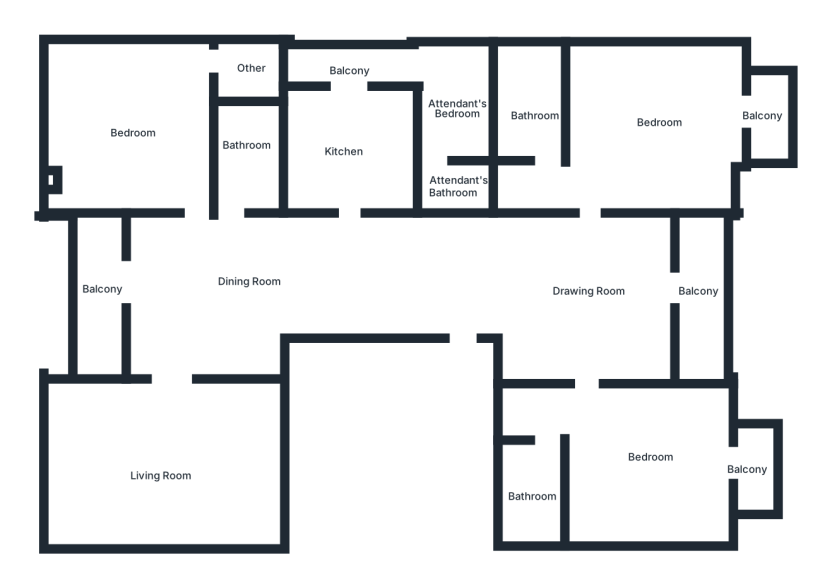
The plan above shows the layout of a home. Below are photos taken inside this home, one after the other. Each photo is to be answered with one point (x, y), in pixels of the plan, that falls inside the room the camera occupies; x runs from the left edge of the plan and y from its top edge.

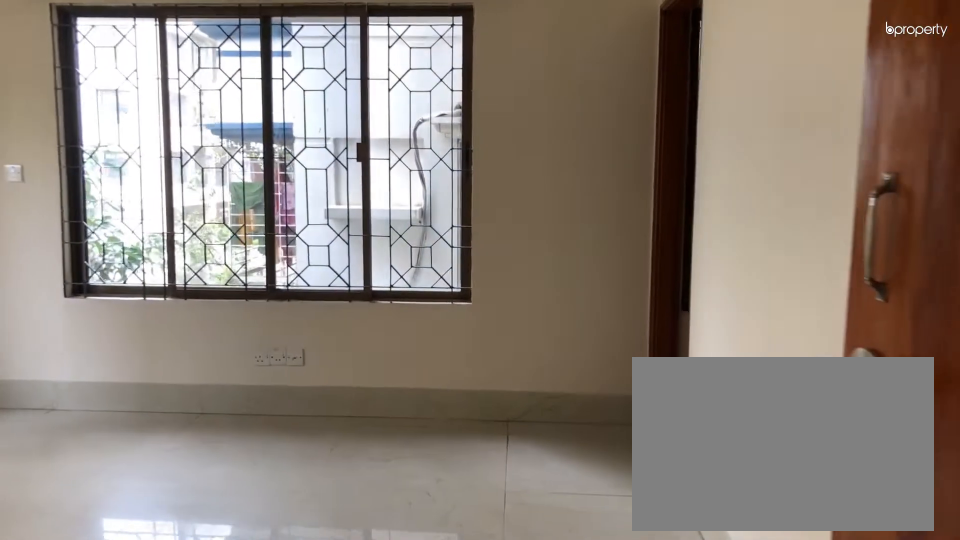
(136, 128)
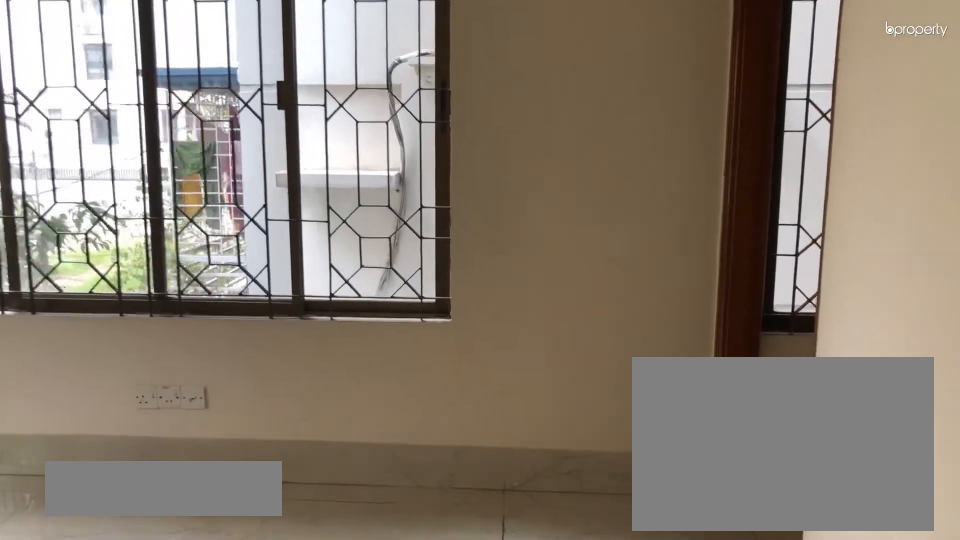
(136, 128)
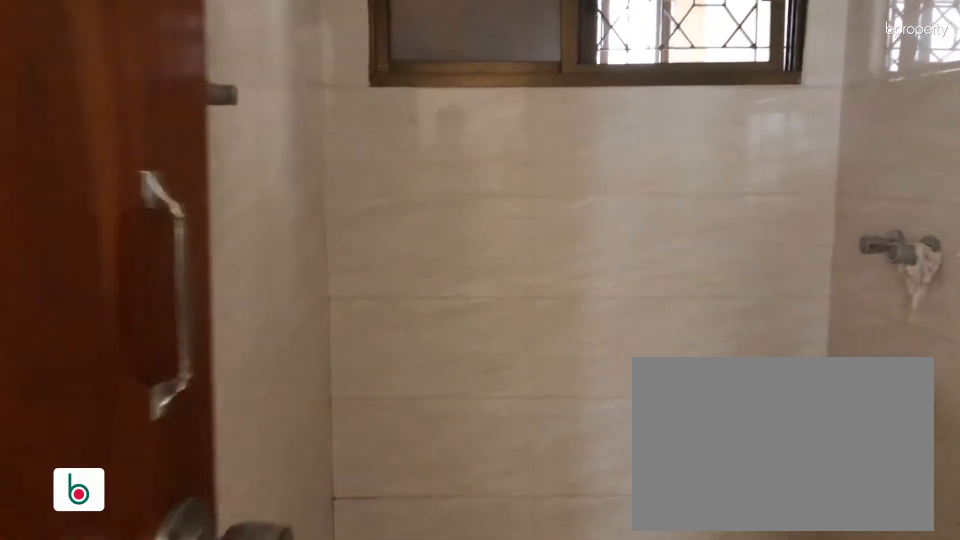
(247, 152)
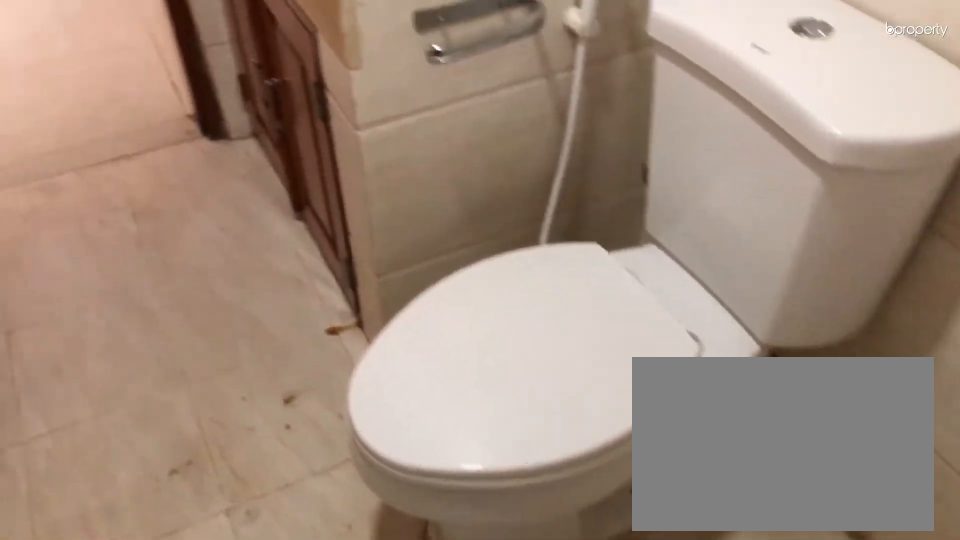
(533, 115)
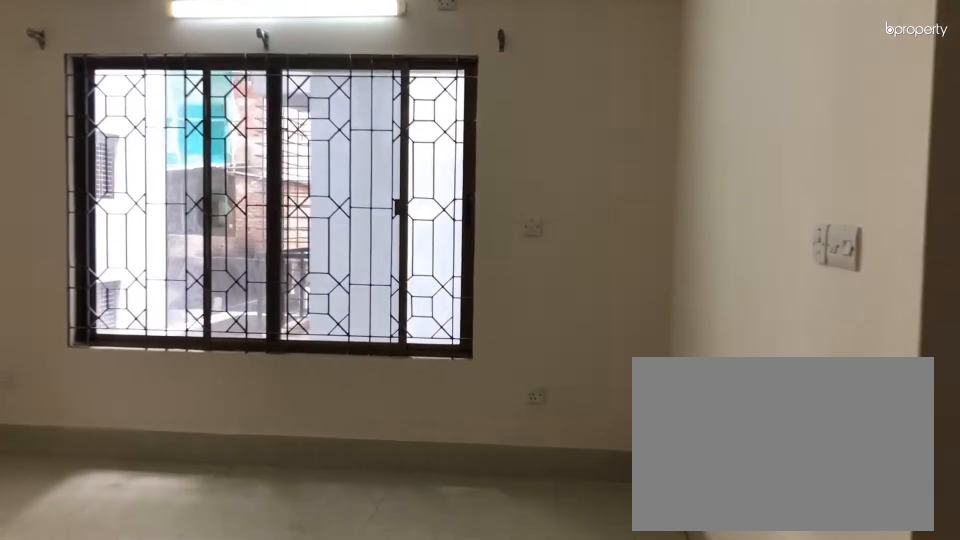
(640, 452)
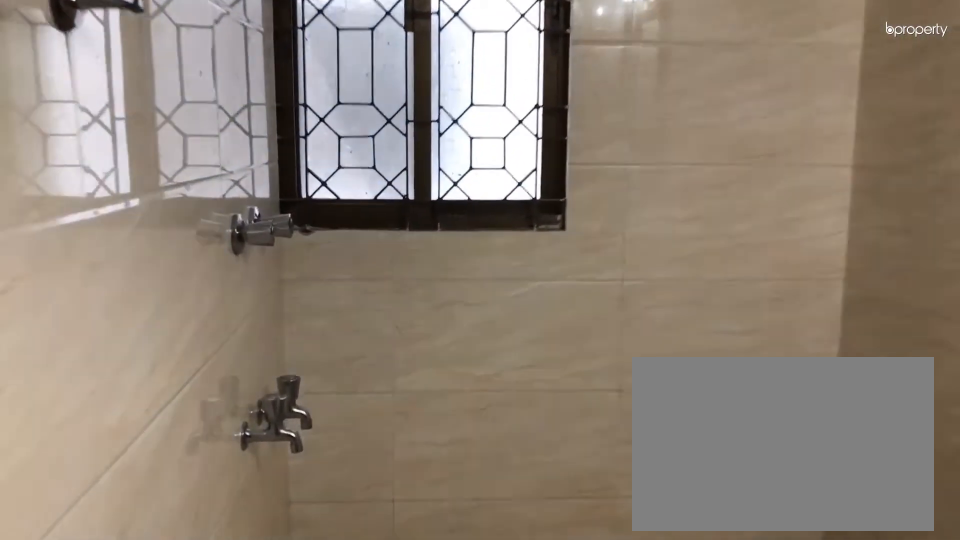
(538, 479)
